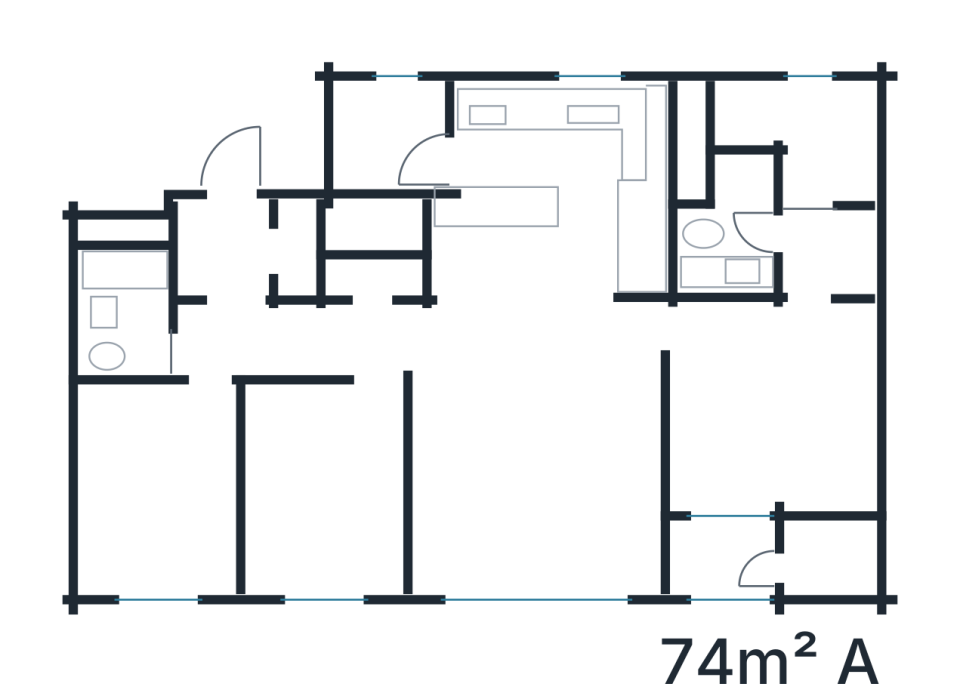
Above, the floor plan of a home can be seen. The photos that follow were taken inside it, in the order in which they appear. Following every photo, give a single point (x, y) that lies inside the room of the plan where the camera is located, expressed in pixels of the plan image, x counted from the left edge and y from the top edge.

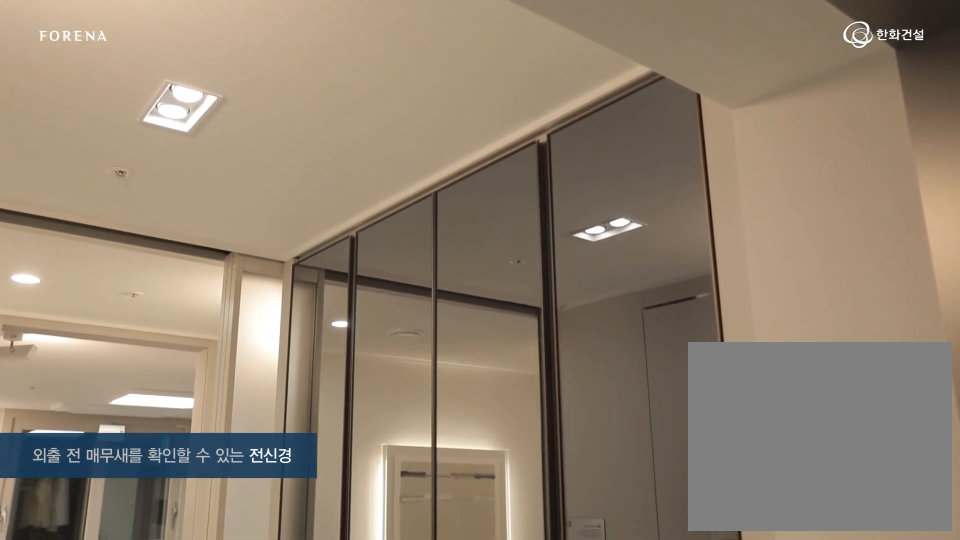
(235, 246)
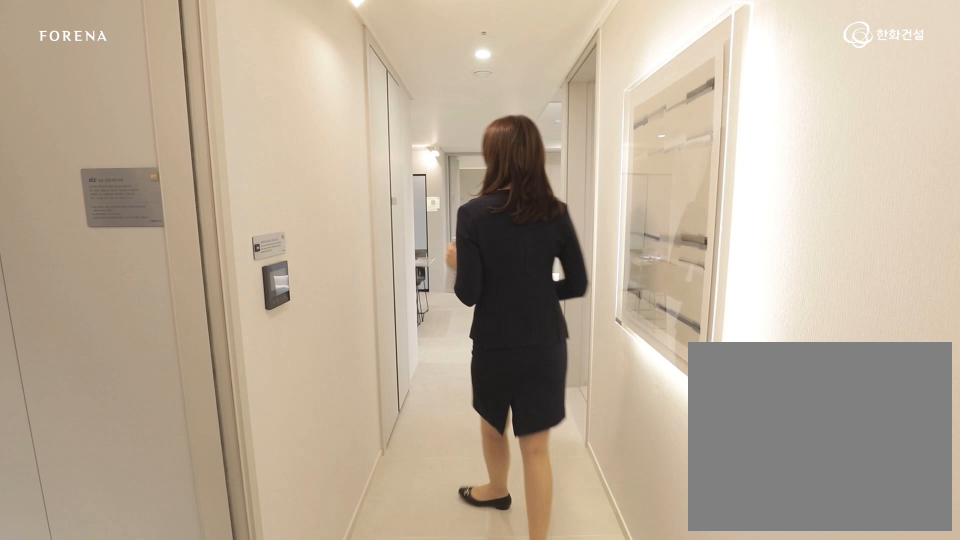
(342, 340)
